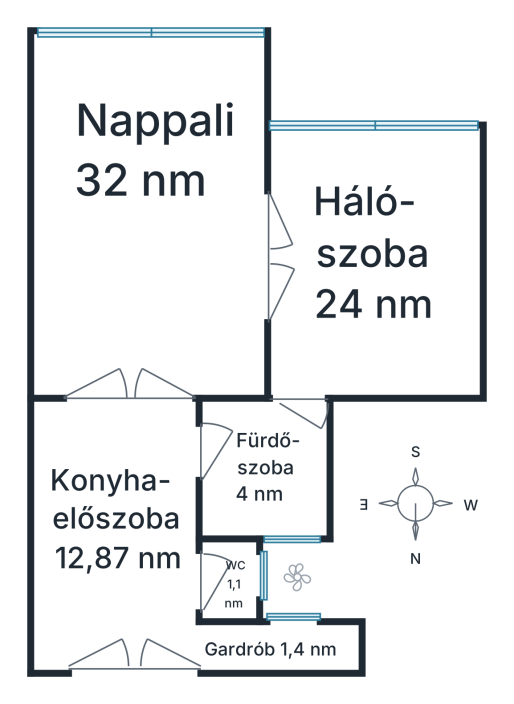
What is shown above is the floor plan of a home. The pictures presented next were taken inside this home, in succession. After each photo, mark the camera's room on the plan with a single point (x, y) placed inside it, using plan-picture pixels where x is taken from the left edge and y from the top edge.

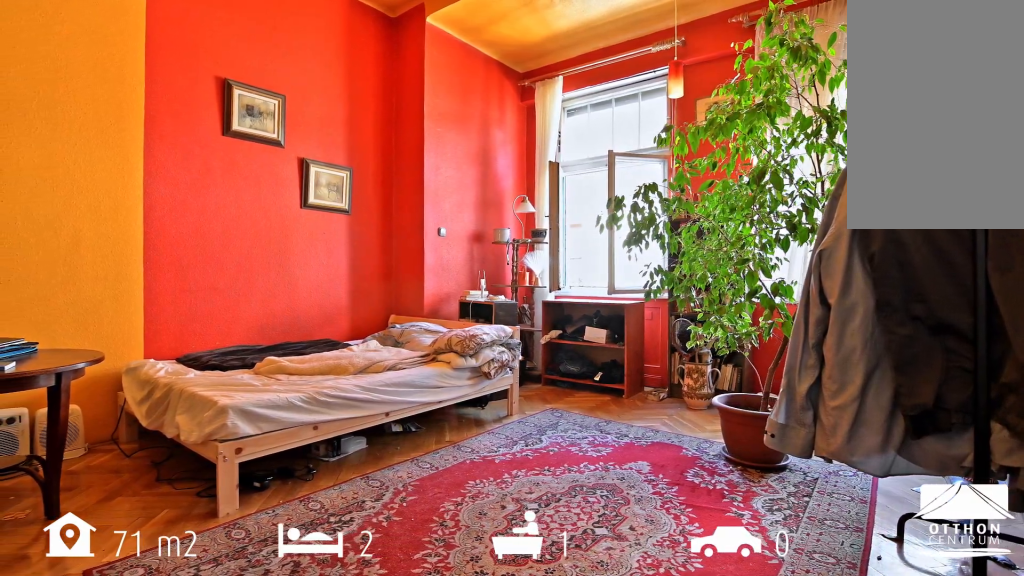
(150, 238)
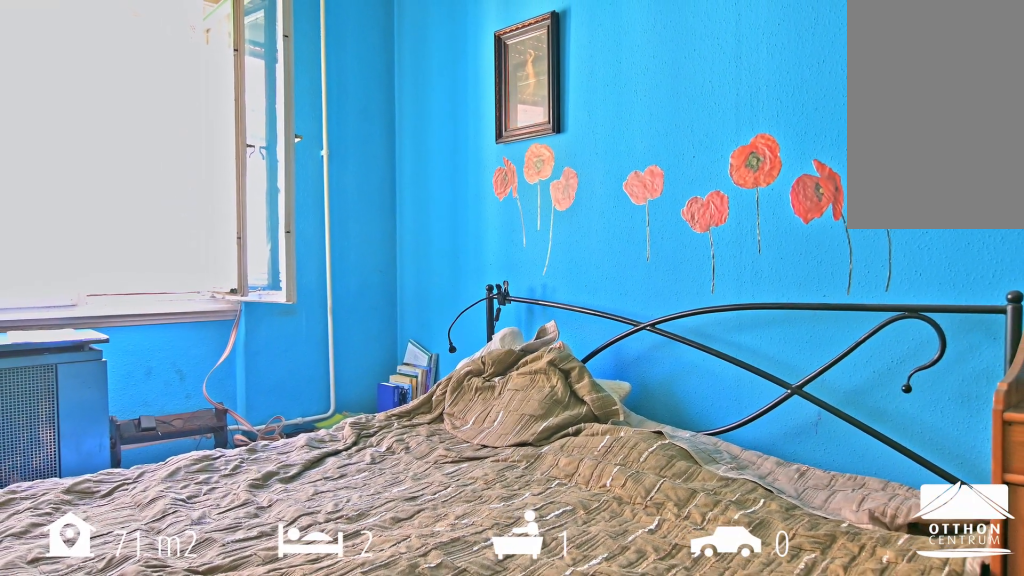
(380, 263)
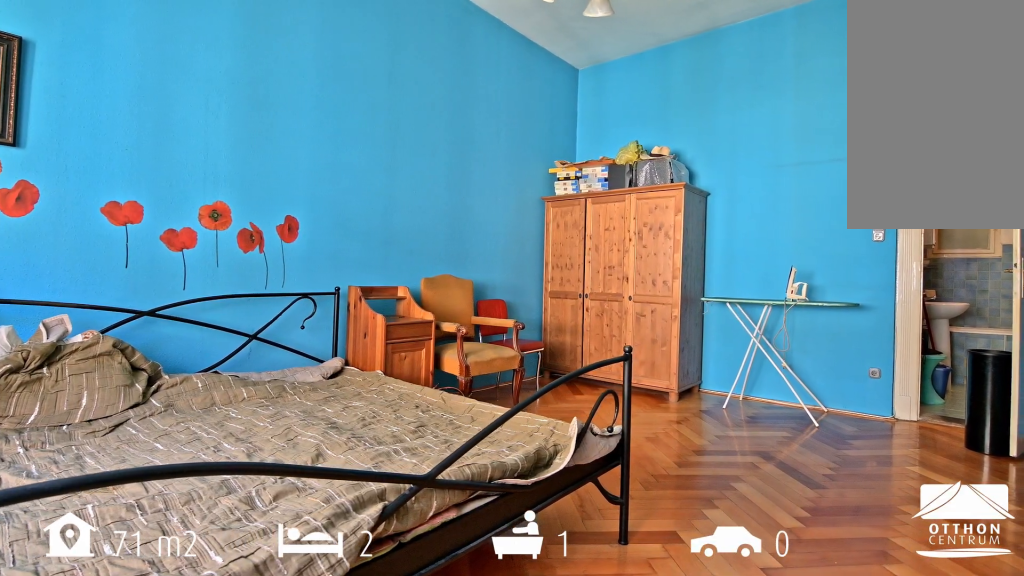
(380, 263)
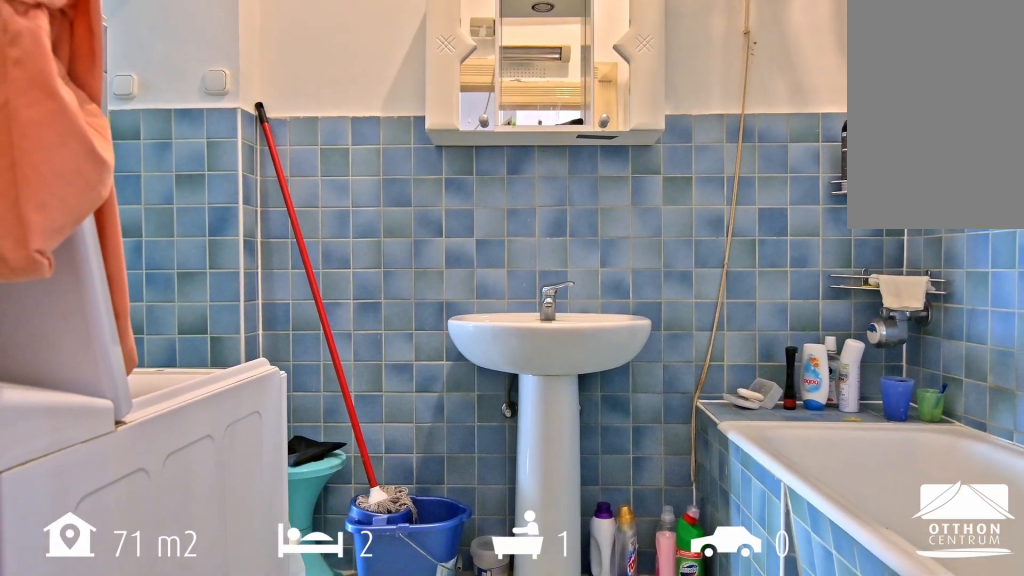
(264, 467)
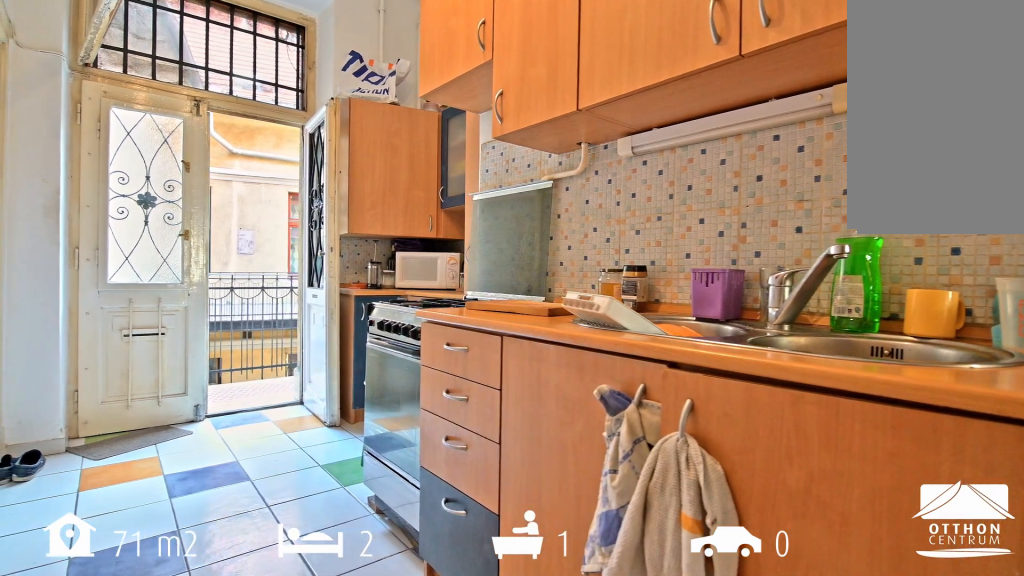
(109, 532)
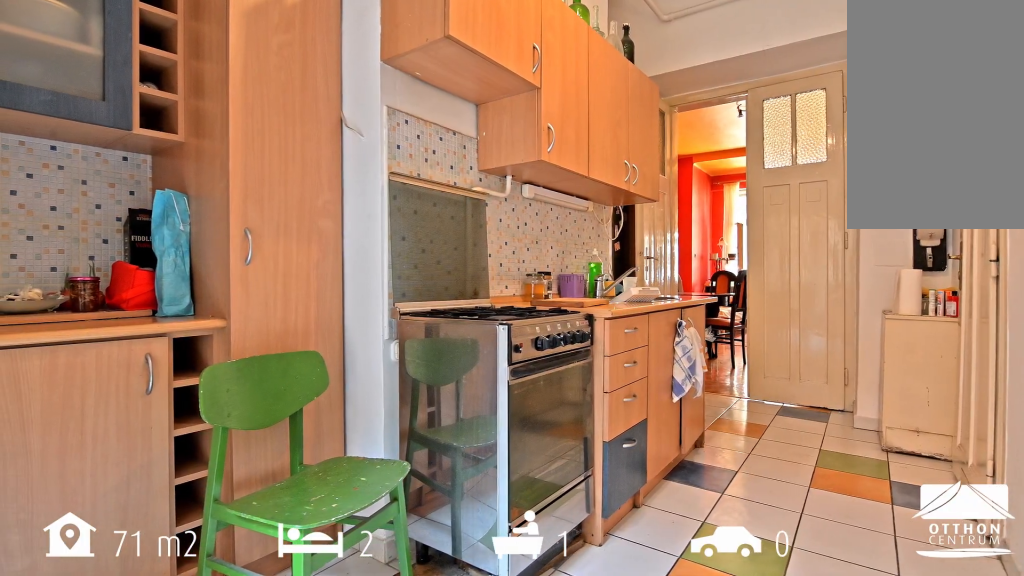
(109, 533)
